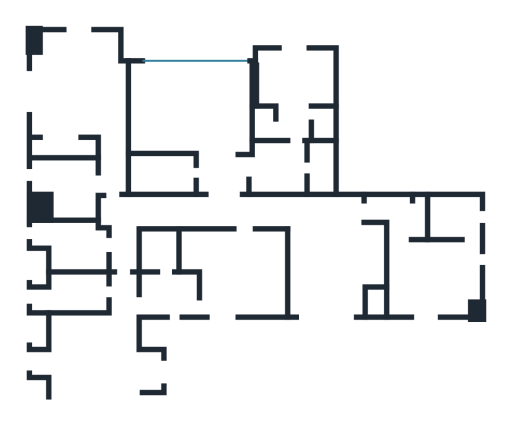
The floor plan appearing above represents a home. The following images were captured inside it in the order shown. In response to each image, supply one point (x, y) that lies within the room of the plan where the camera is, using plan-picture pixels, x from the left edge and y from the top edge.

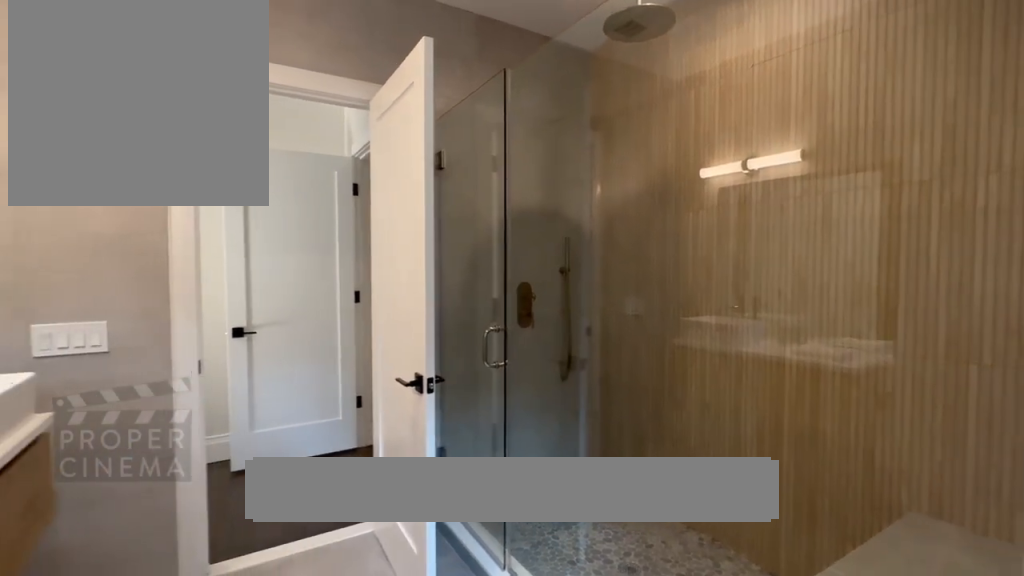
(65, 189)
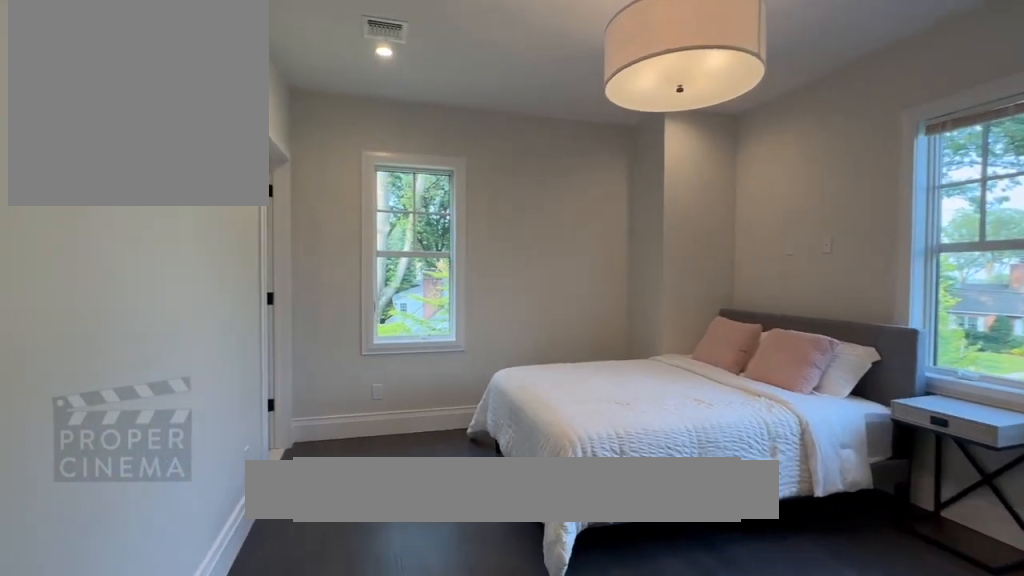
(429, 262)
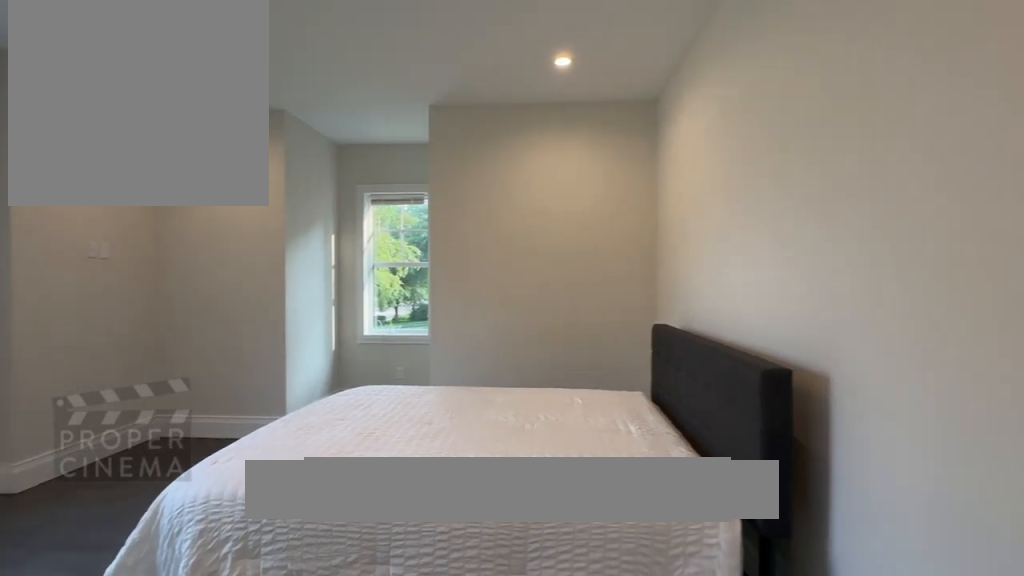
(96, 344)
